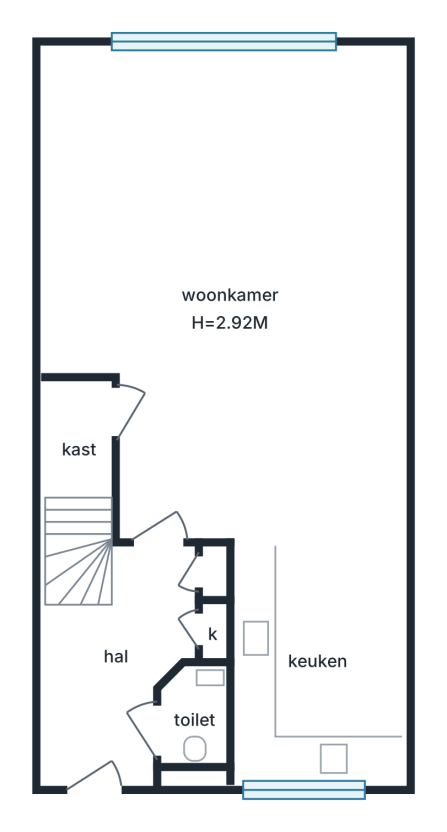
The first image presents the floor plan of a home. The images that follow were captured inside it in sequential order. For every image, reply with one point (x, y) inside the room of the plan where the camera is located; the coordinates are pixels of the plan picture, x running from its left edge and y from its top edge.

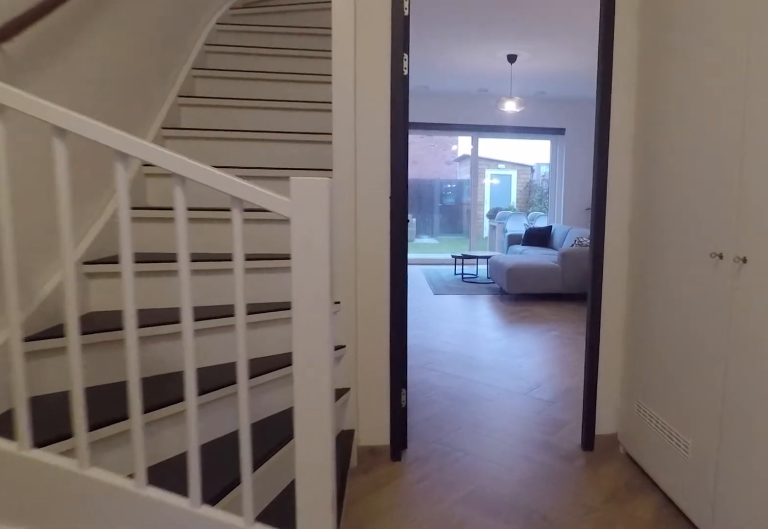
(116, 667)
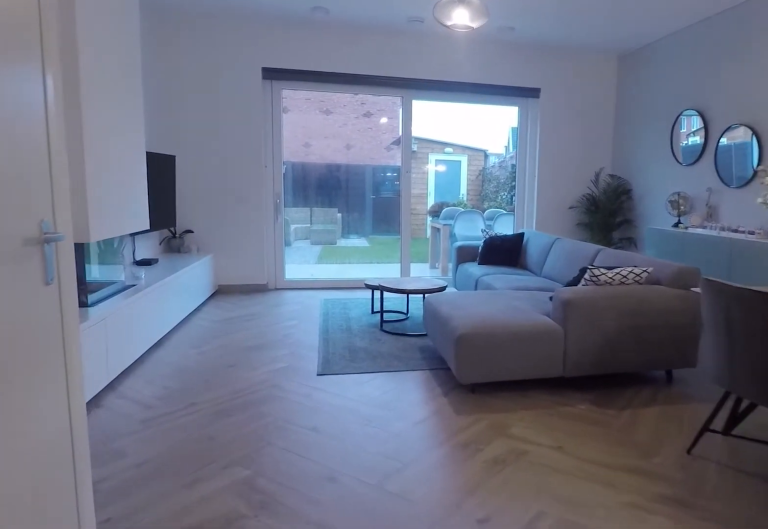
(240, 350)
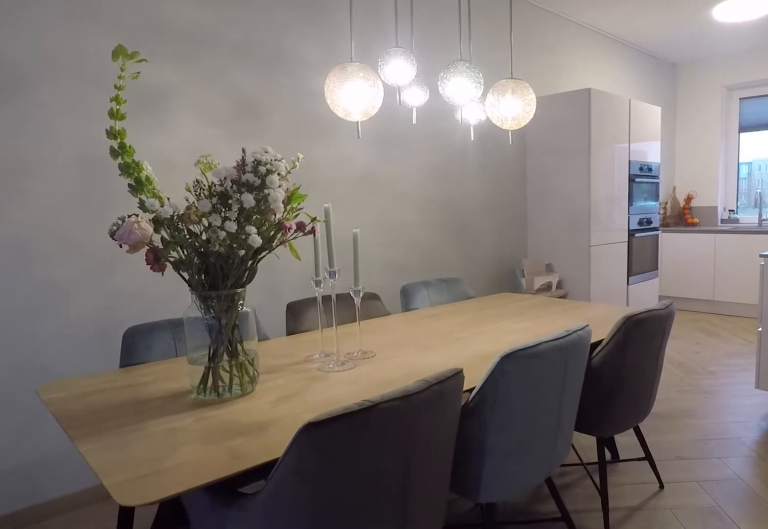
(240, 350)
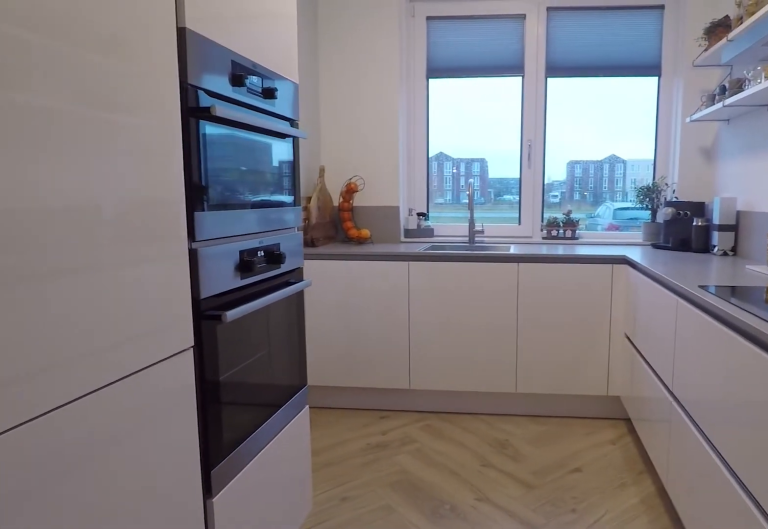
(318, 658)
